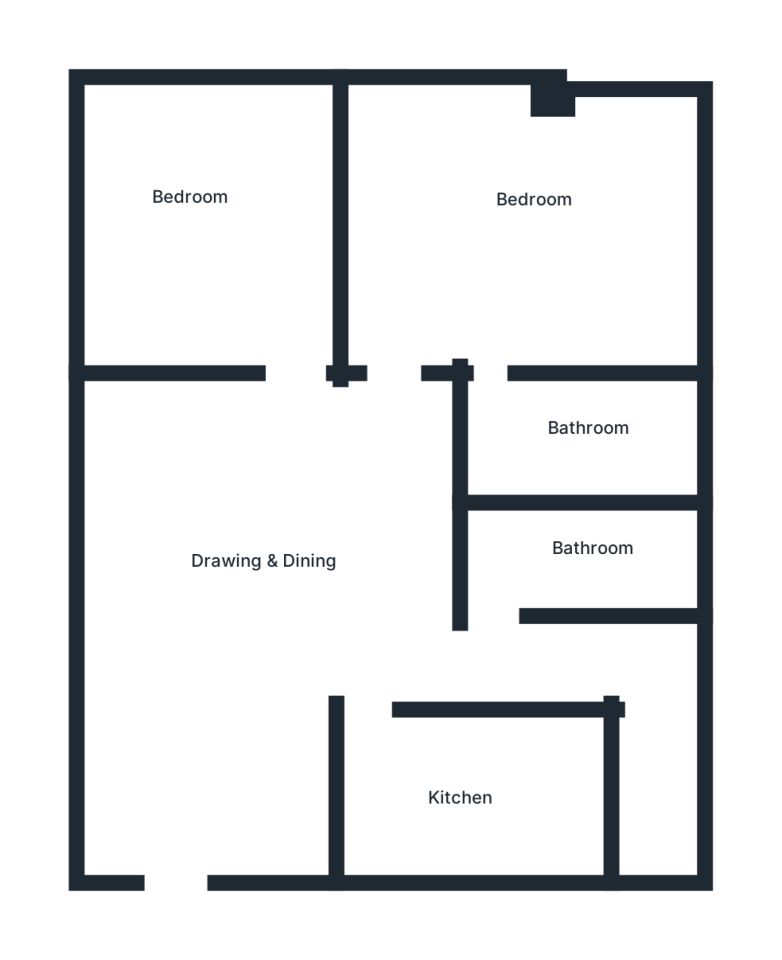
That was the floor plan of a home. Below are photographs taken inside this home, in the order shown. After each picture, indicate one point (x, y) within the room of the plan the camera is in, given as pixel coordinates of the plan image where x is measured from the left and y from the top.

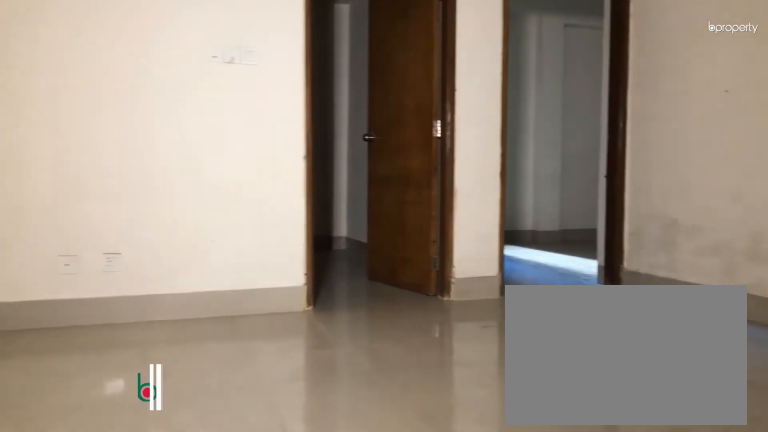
(272, 567)
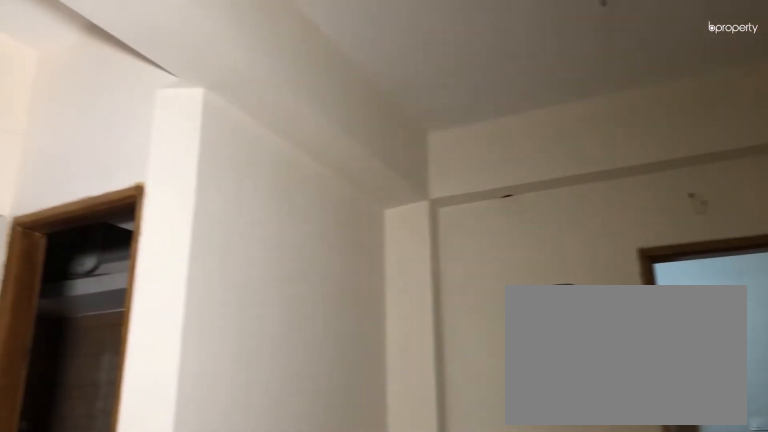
(272, 567)
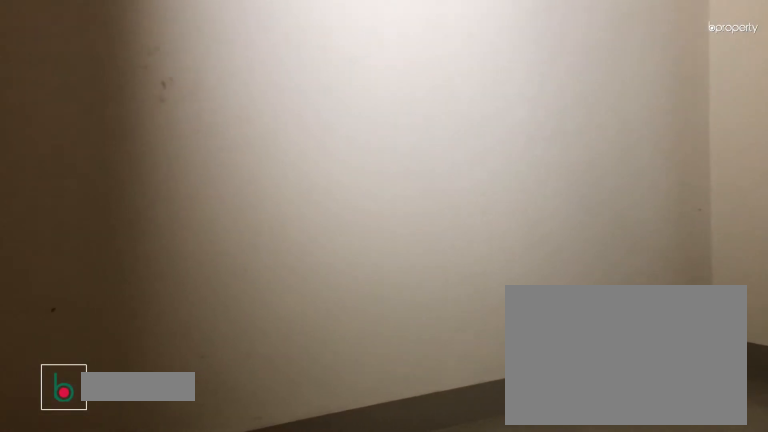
(215, 233)
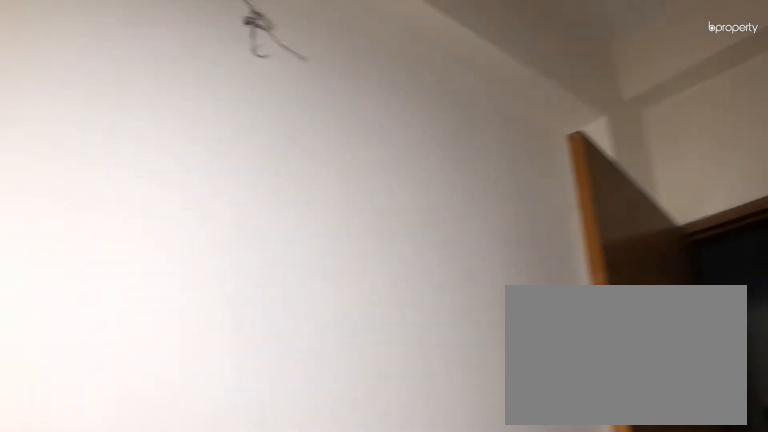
(215, 233)
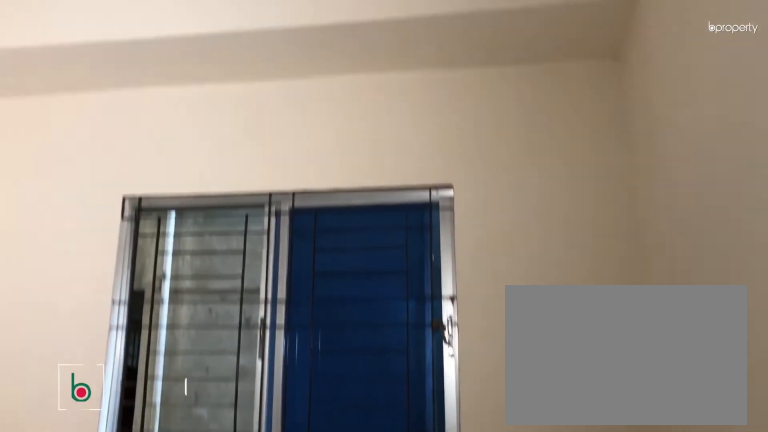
(509, 247)
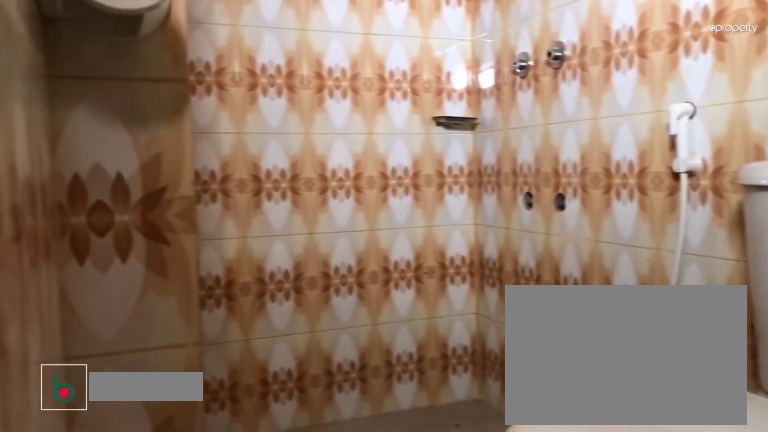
(581, 430)
